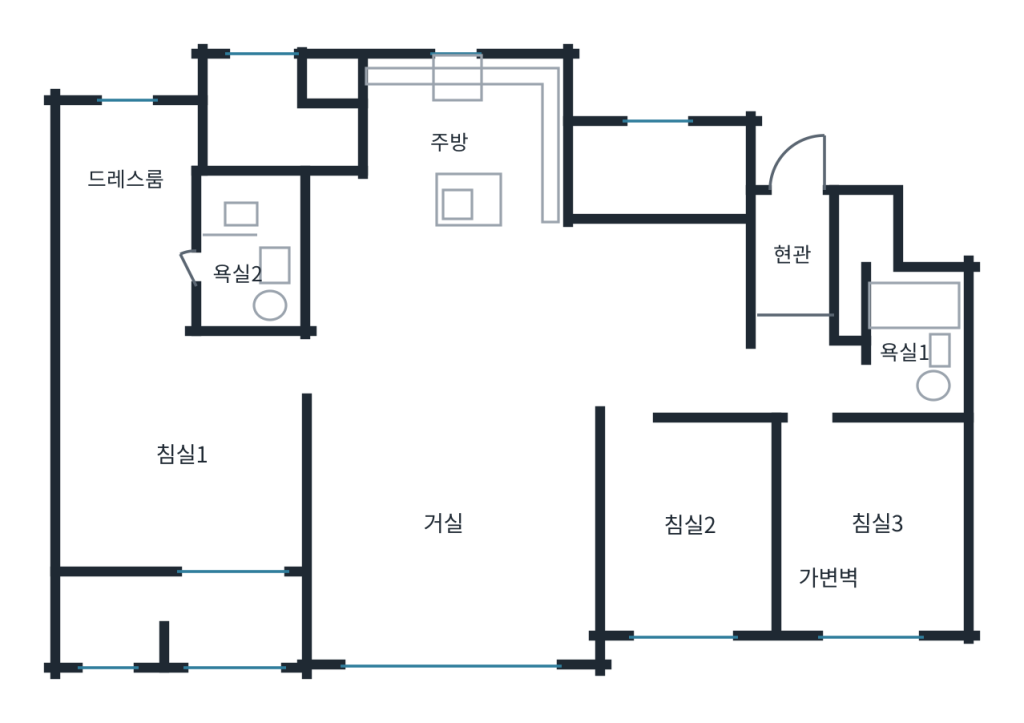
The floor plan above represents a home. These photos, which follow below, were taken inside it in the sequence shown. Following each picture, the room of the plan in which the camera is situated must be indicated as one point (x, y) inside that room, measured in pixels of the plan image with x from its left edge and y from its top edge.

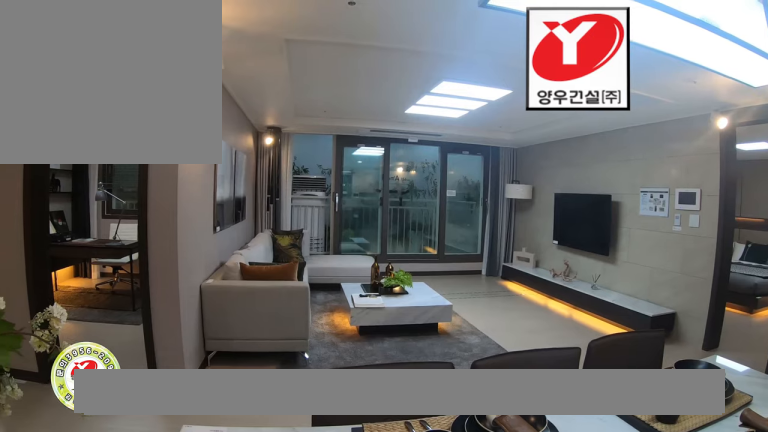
(547, 320)
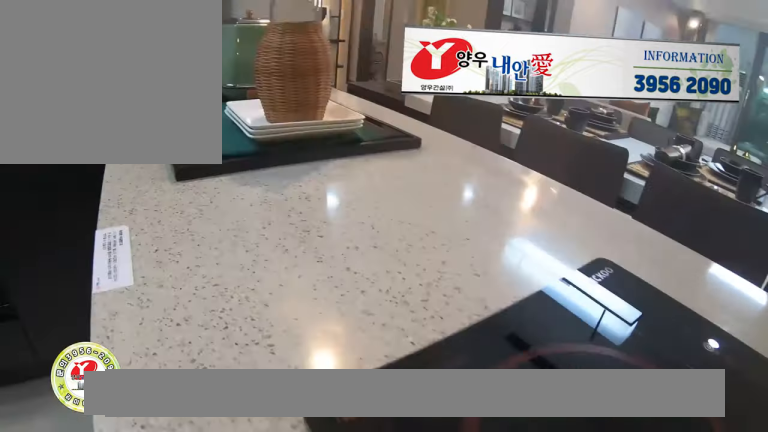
(470, 145)
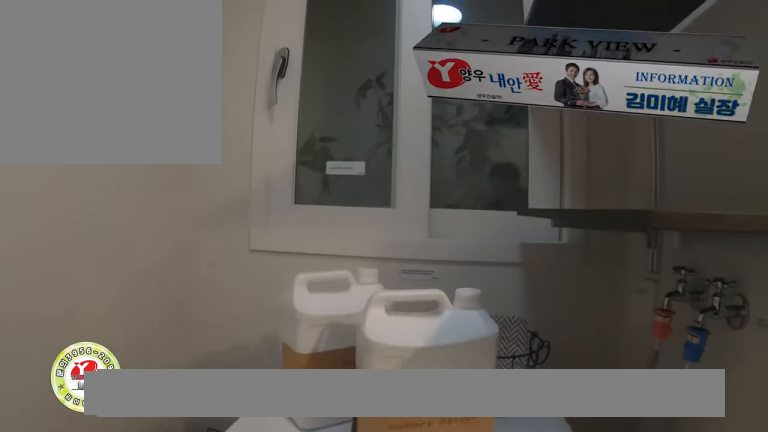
(303, 128)
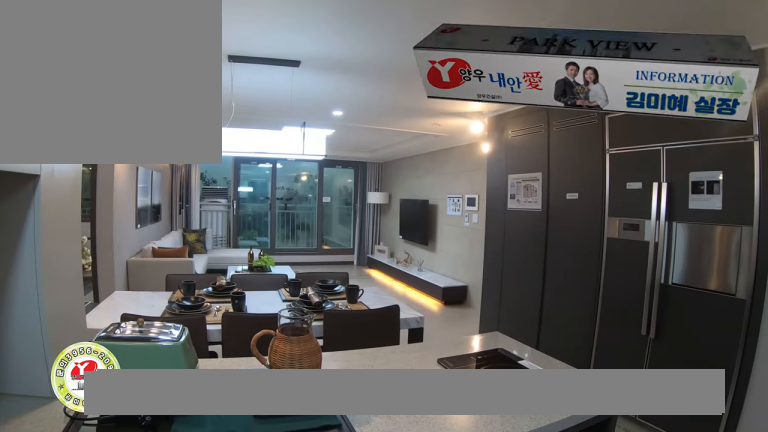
(401, 290)
